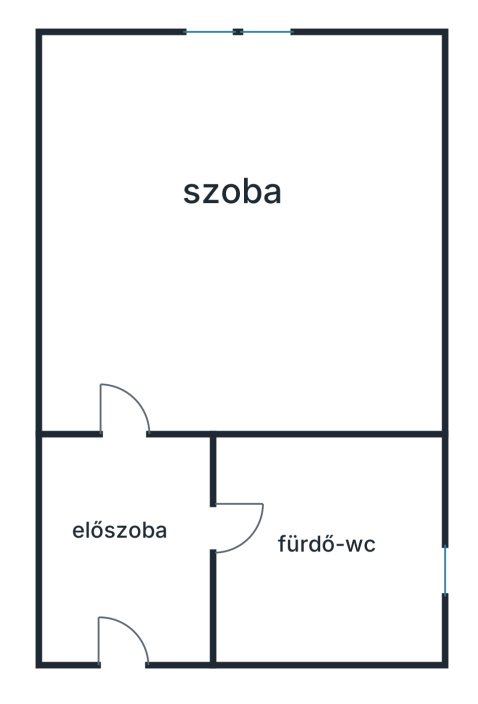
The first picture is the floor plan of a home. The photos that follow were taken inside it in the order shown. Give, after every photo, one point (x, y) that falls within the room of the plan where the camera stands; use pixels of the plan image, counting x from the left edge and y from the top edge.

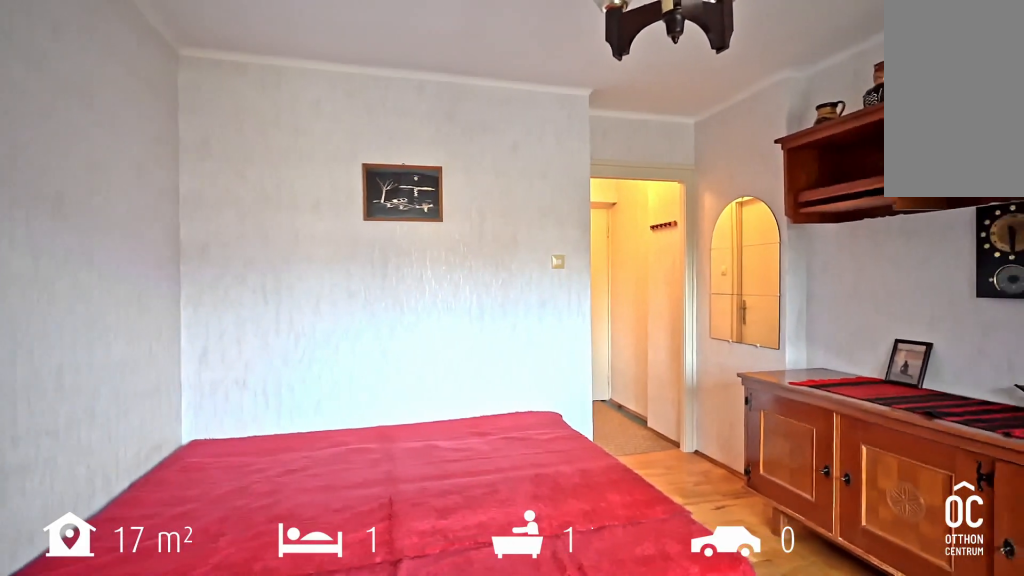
(239, 215)
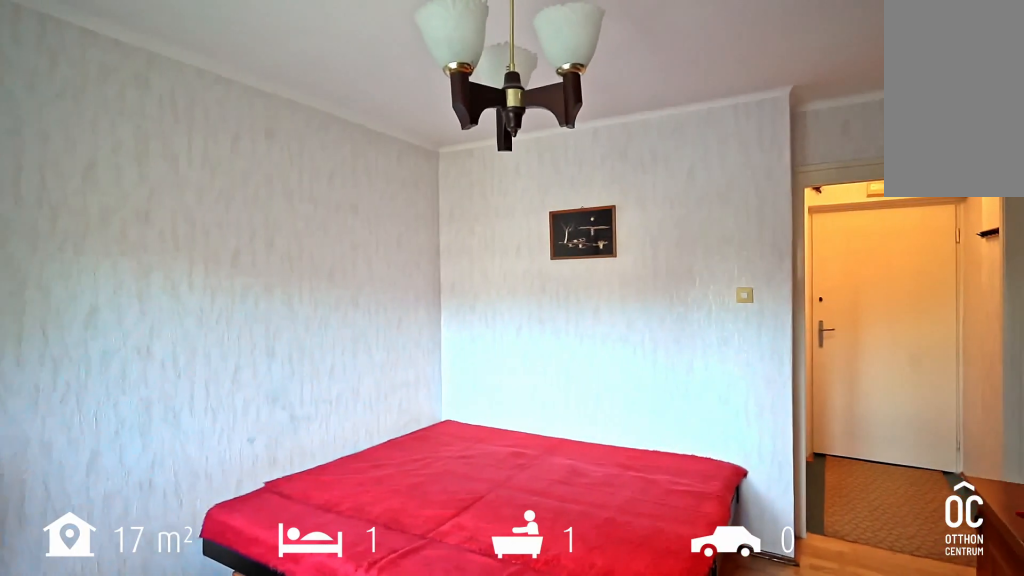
(239, 215)
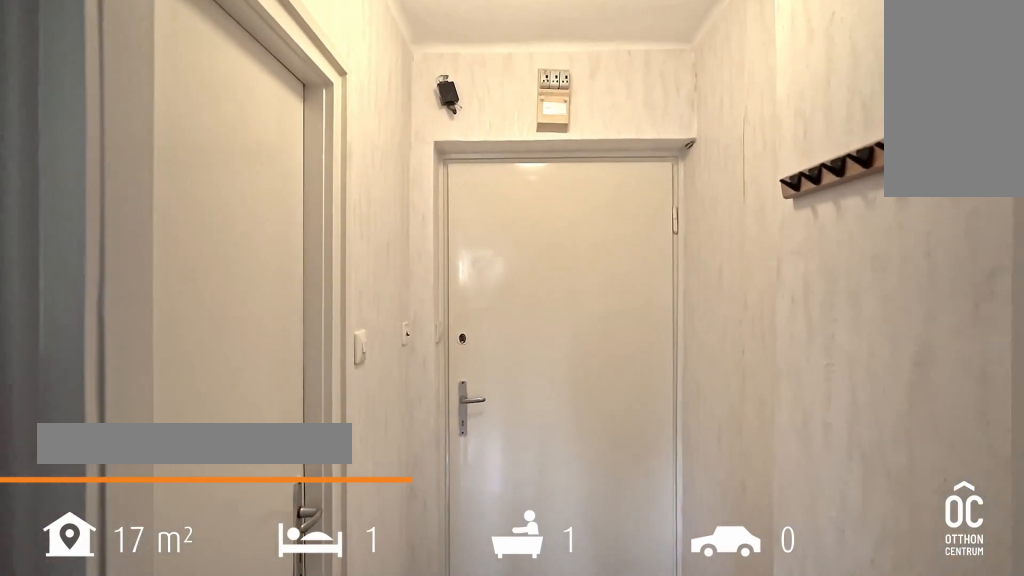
(165, 530)
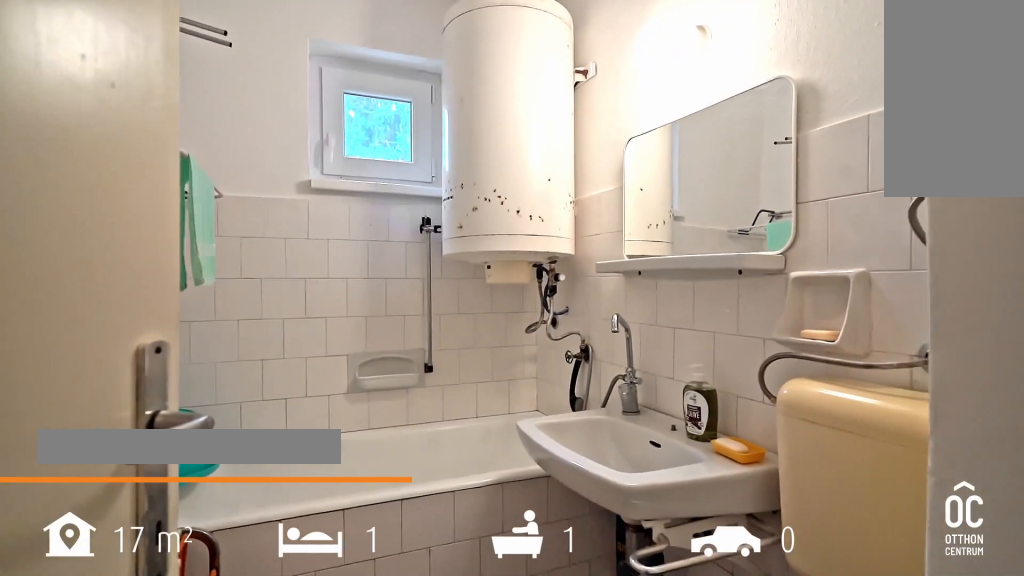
(326, 553)
